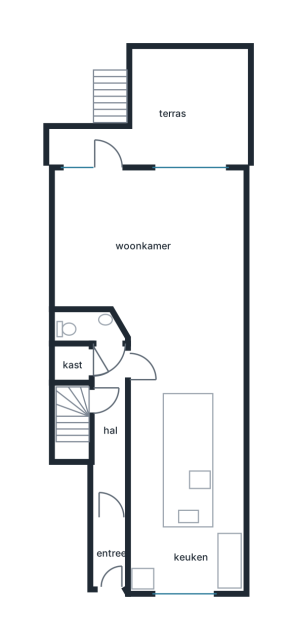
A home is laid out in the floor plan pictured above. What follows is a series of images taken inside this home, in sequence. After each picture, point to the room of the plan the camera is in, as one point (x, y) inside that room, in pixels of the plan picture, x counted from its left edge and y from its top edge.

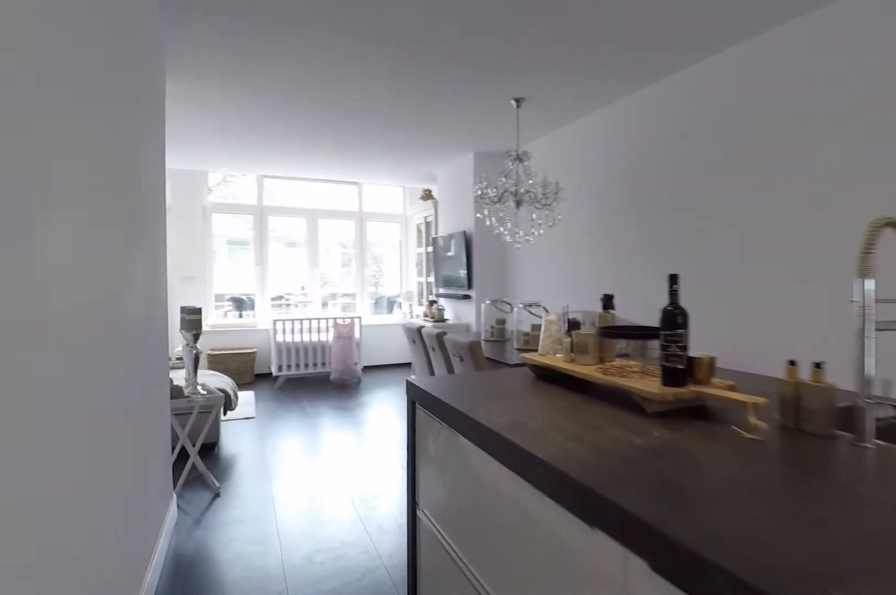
(186, 463)
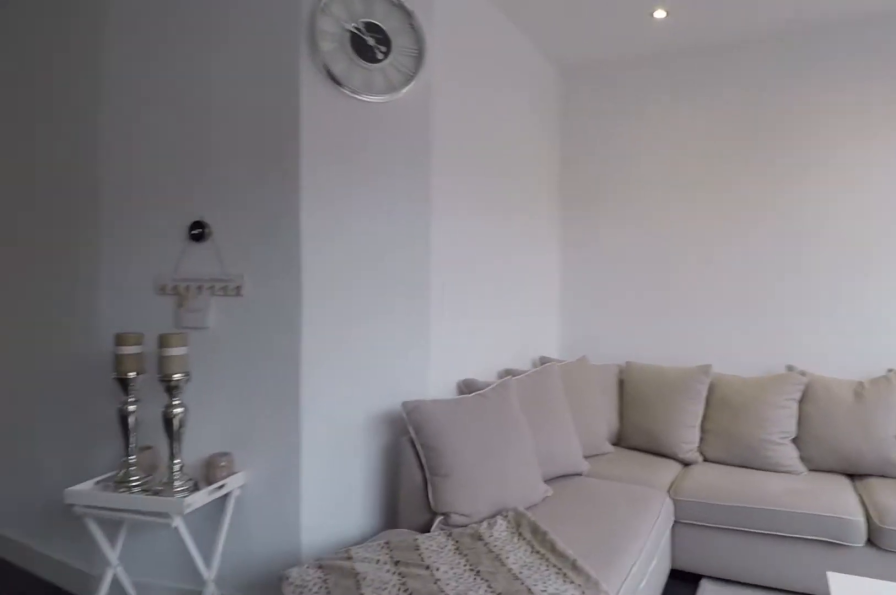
(102, 242)
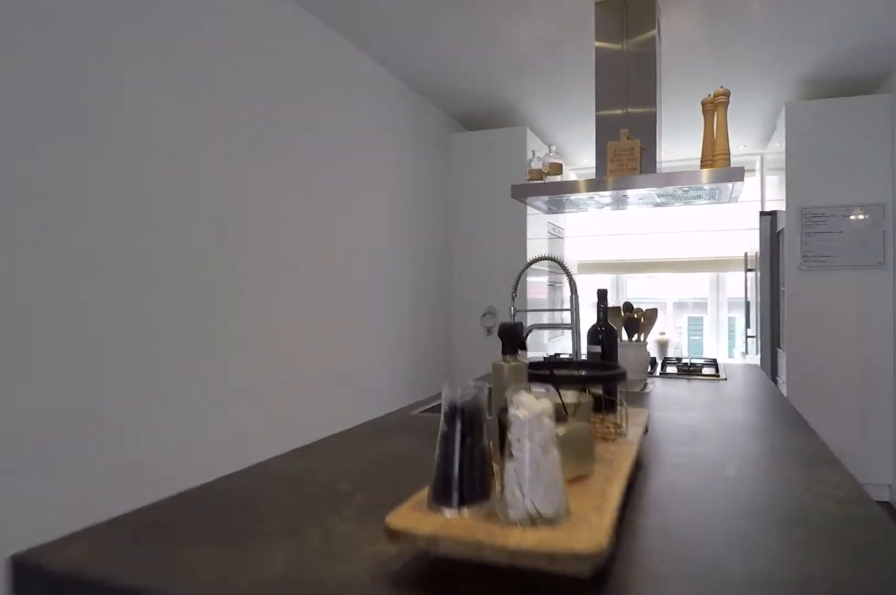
(186, 463)
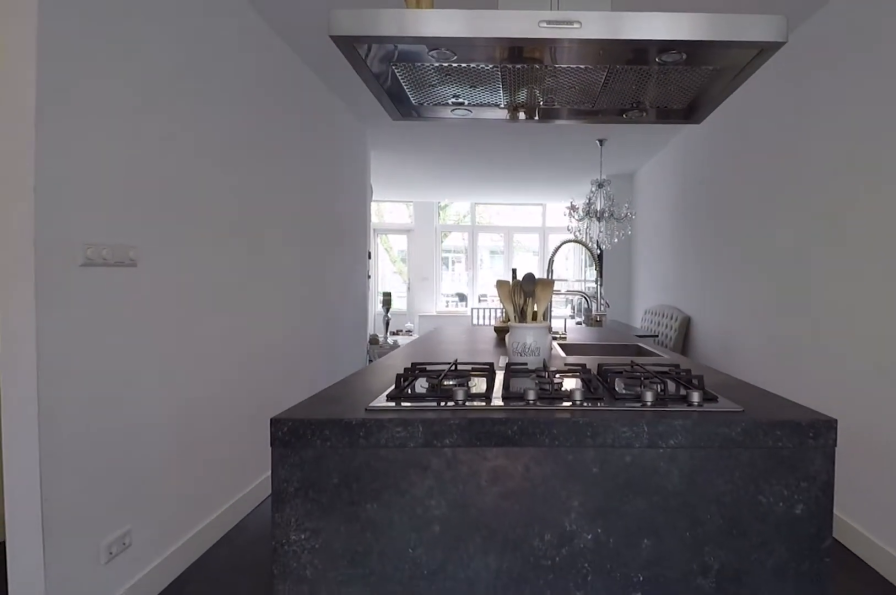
(186, 463)
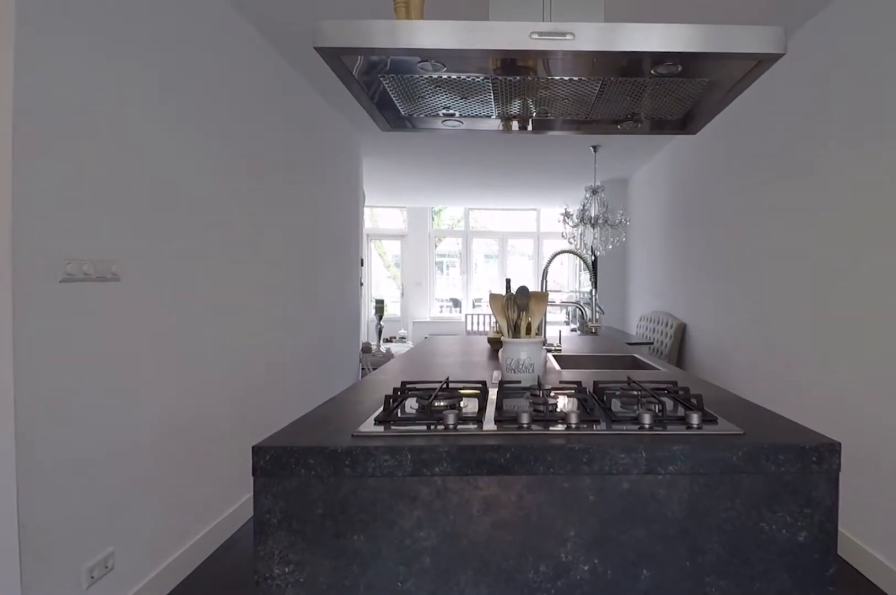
(186, 463)
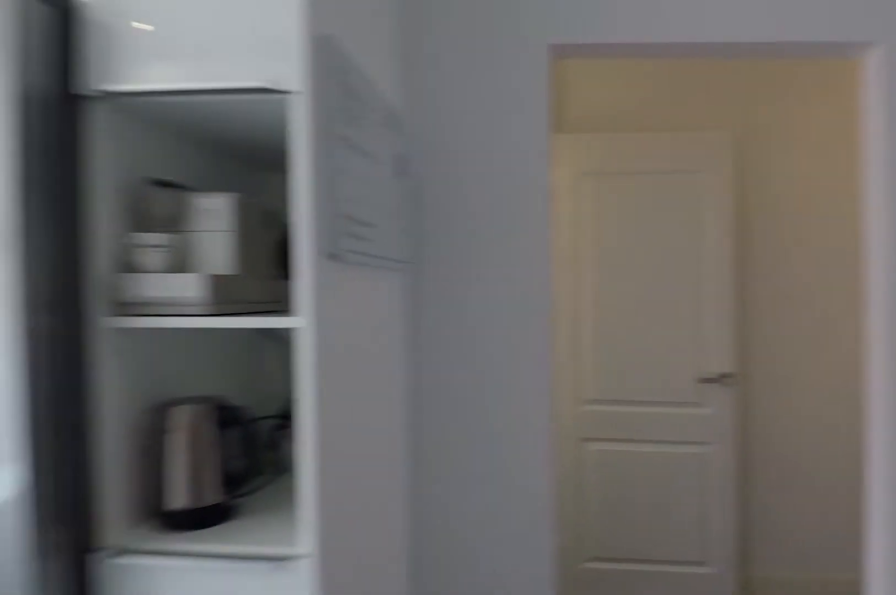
(186, 463)
